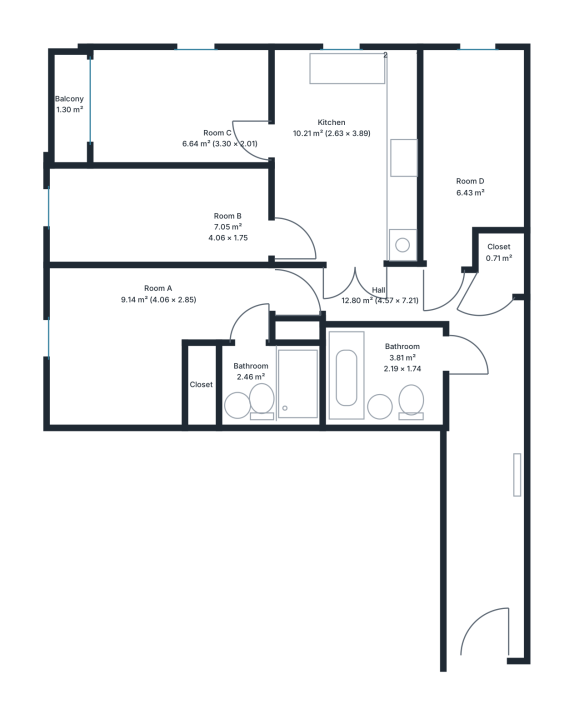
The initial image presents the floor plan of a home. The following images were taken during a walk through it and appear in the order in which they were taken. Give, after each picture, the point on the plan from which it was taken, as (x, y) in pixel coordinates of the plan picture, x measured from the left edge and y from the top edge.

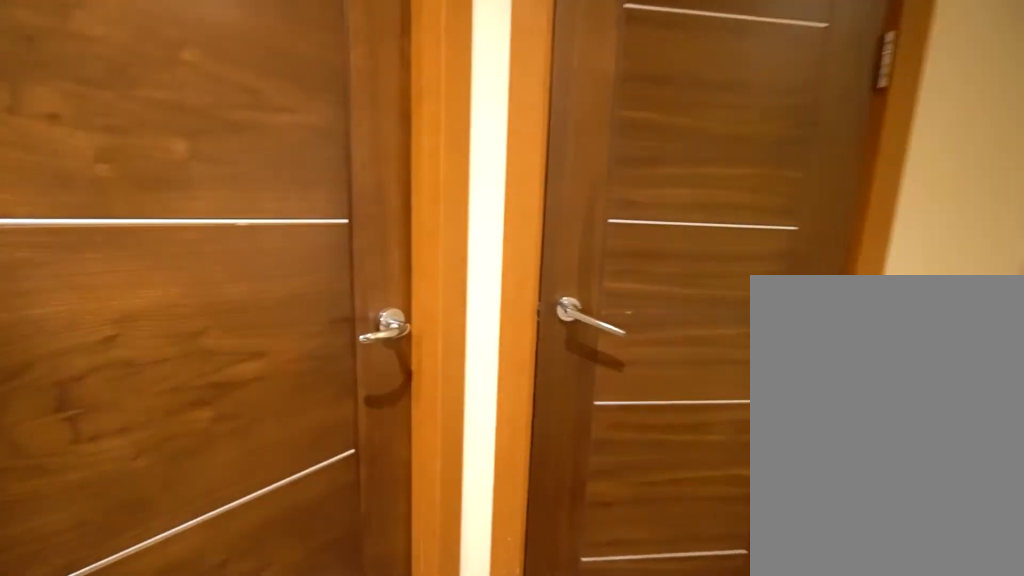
(448, 301)
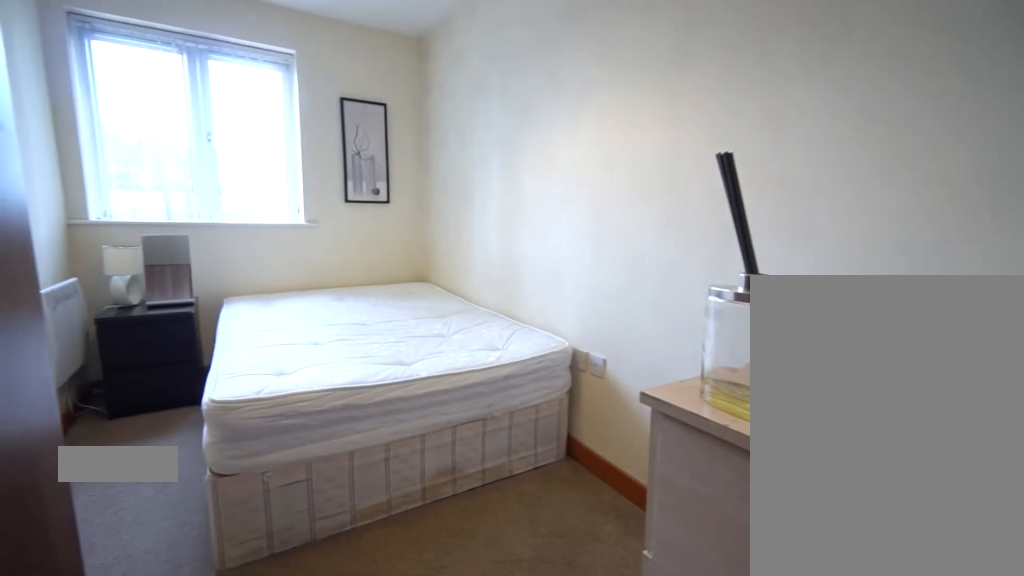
(449, 222)
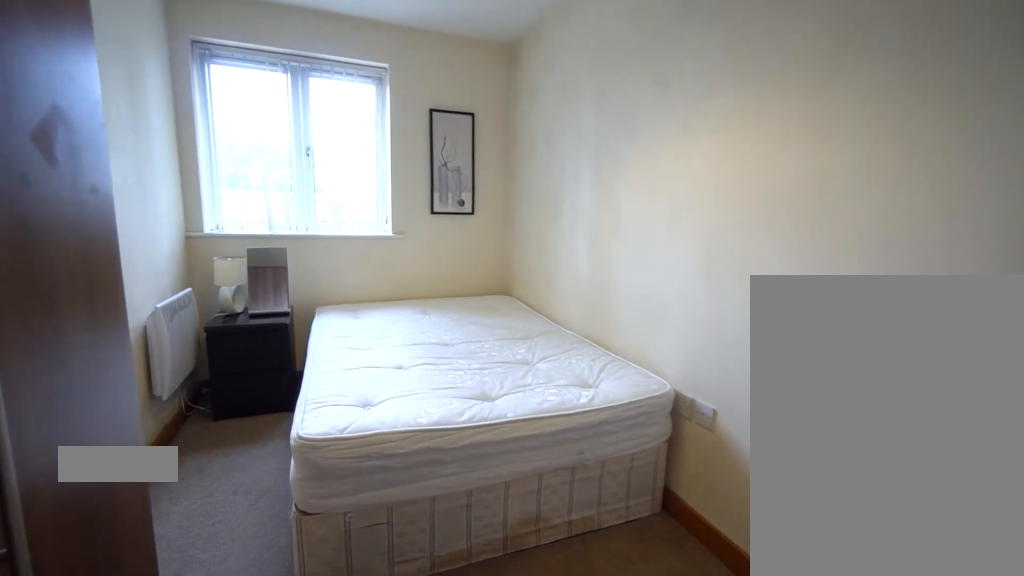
(460, 204)
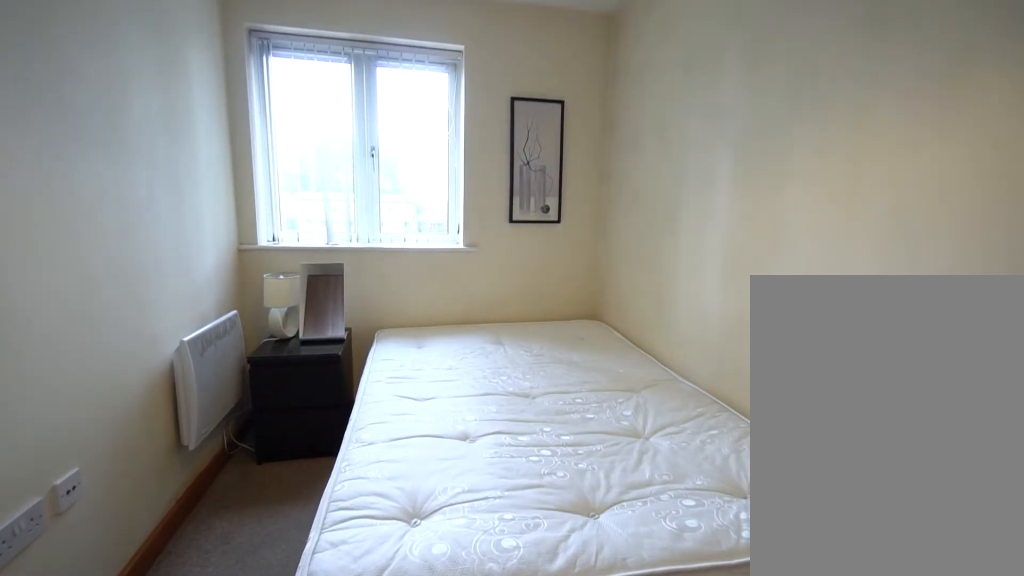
(462, 187)
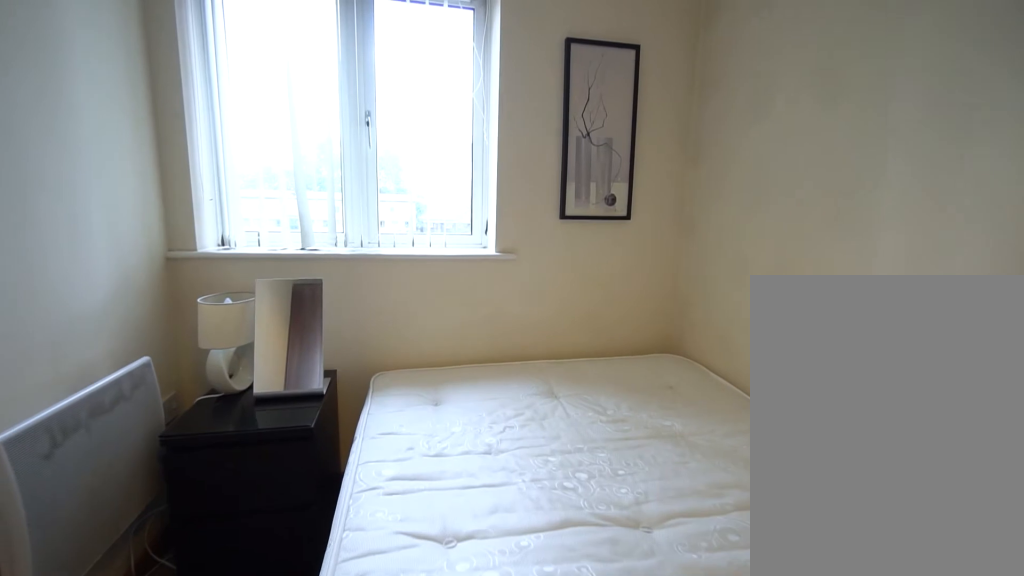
(442, 120)
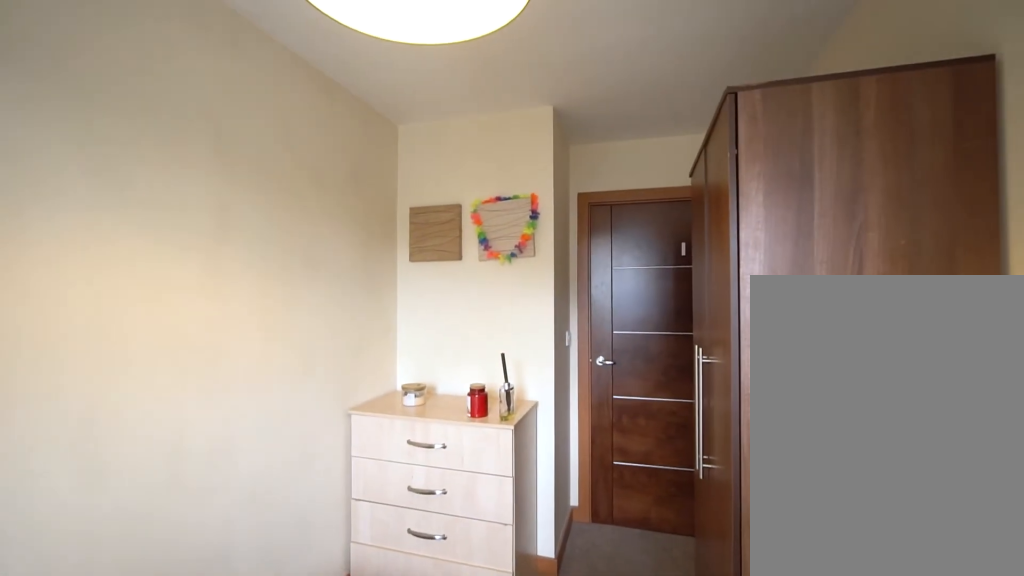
(445, 94)
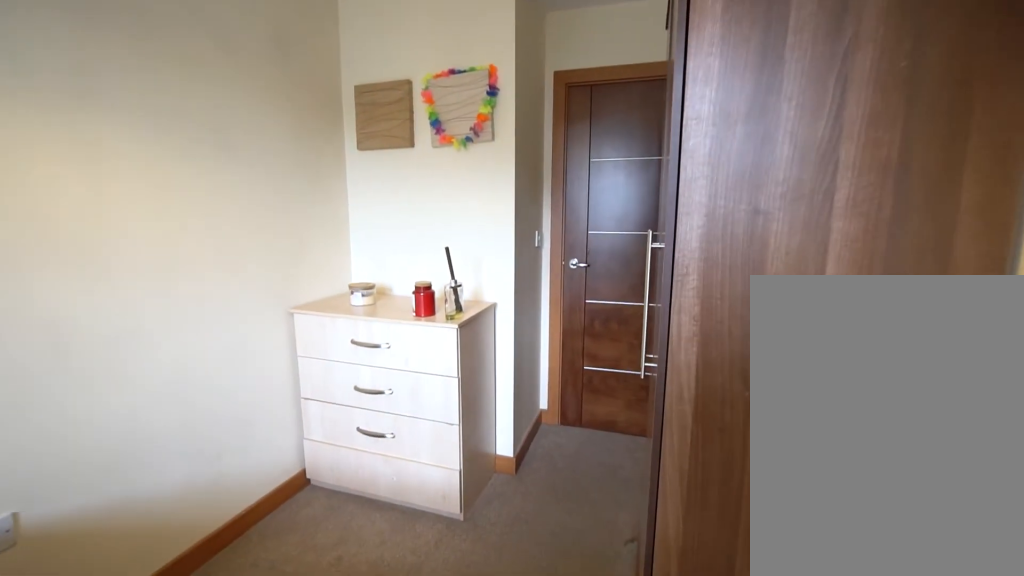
(439, 121)
